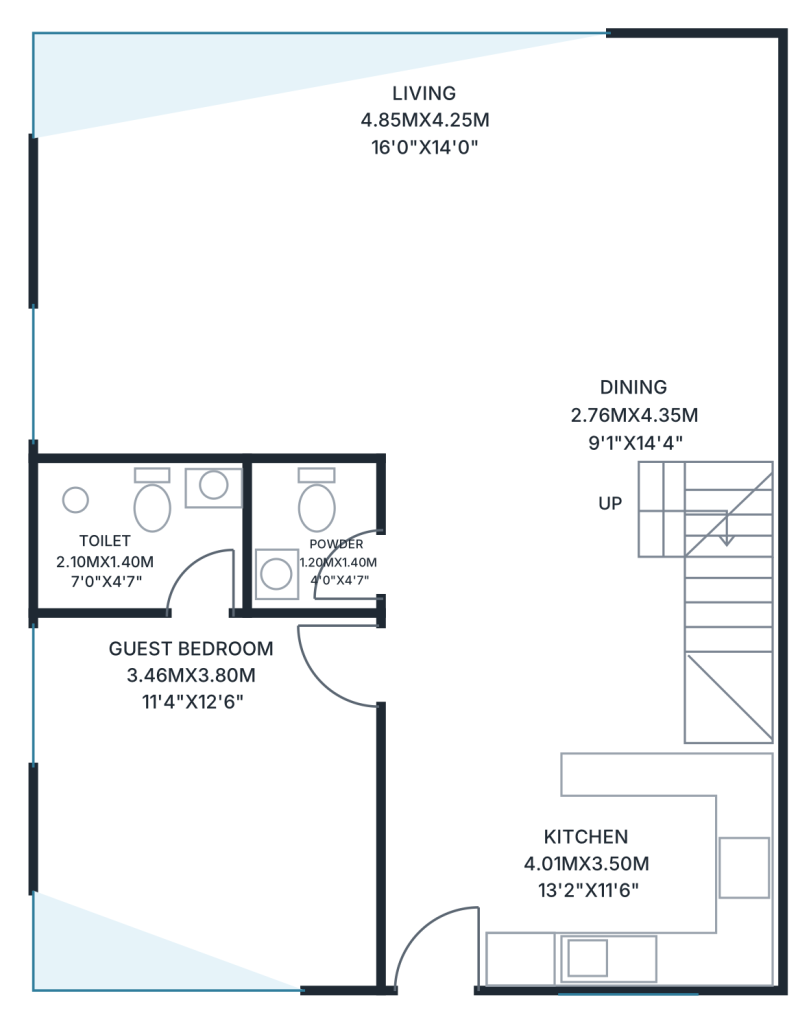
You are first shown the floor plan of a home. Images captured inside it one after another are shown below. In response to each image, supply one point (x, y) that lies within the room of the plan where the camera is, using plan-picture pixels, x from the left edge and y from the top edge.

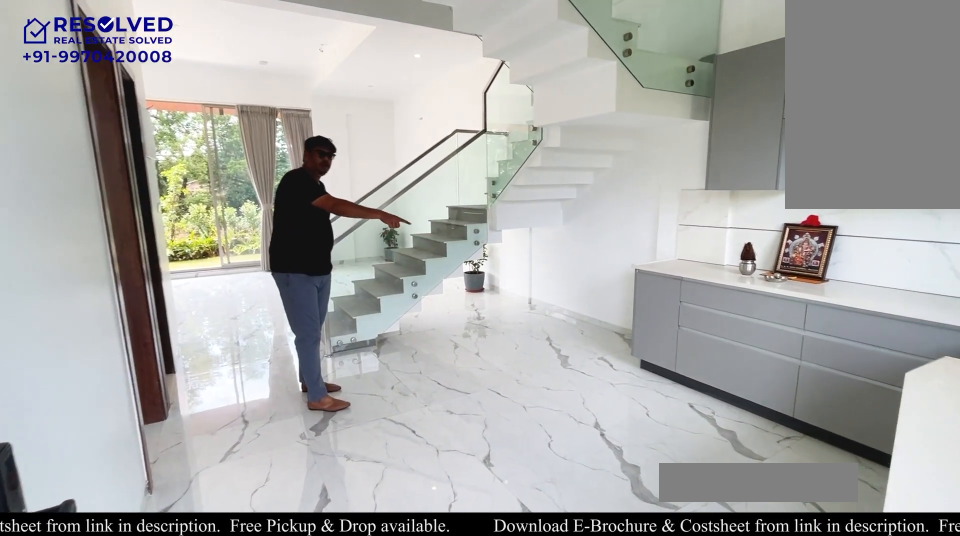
(580, 866)
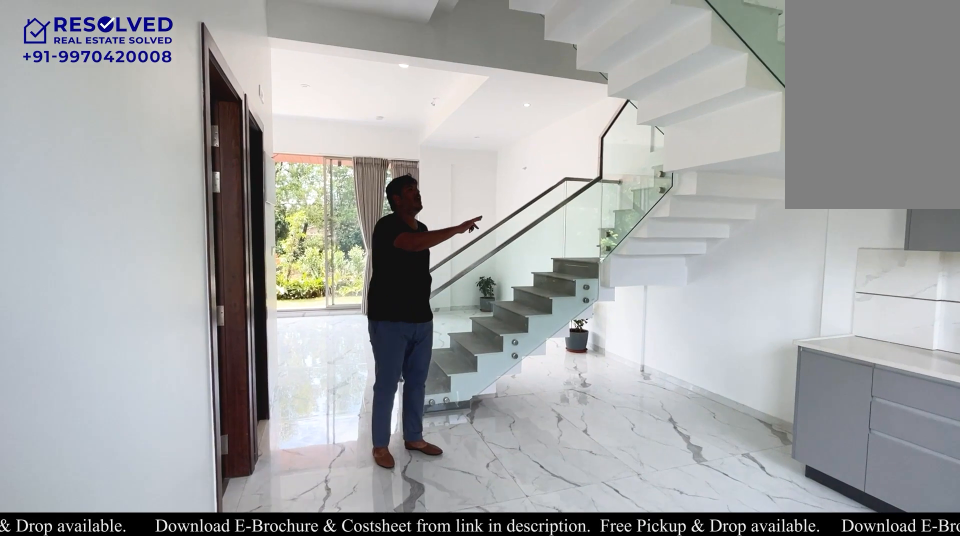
(580, 865)
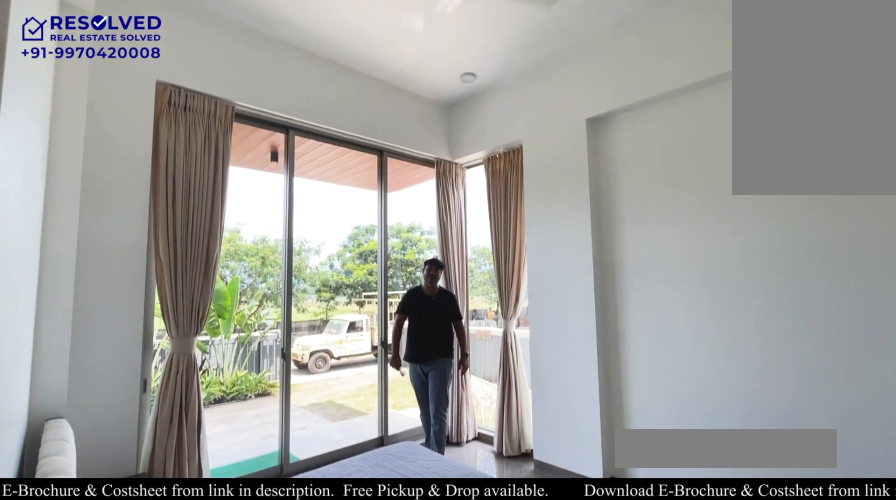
(212, 800)
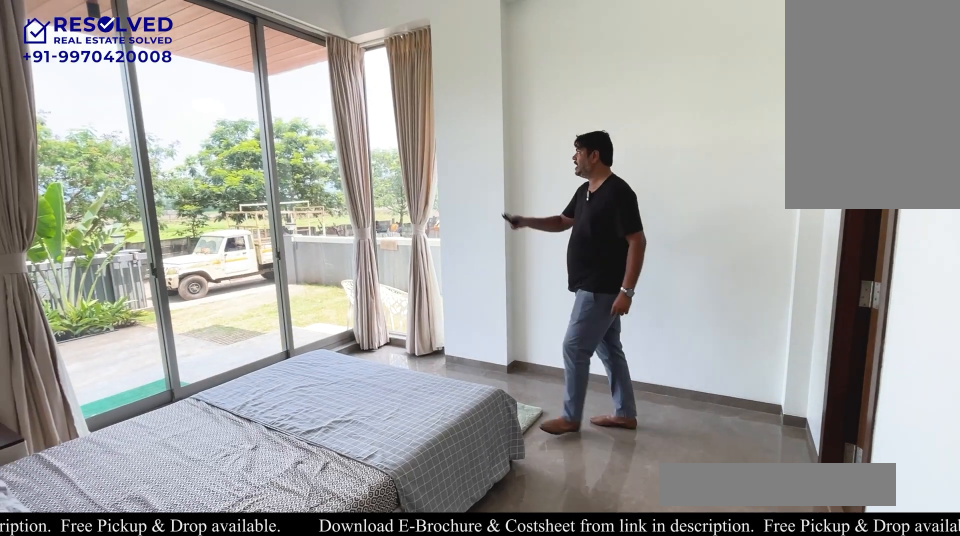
(212, 800)
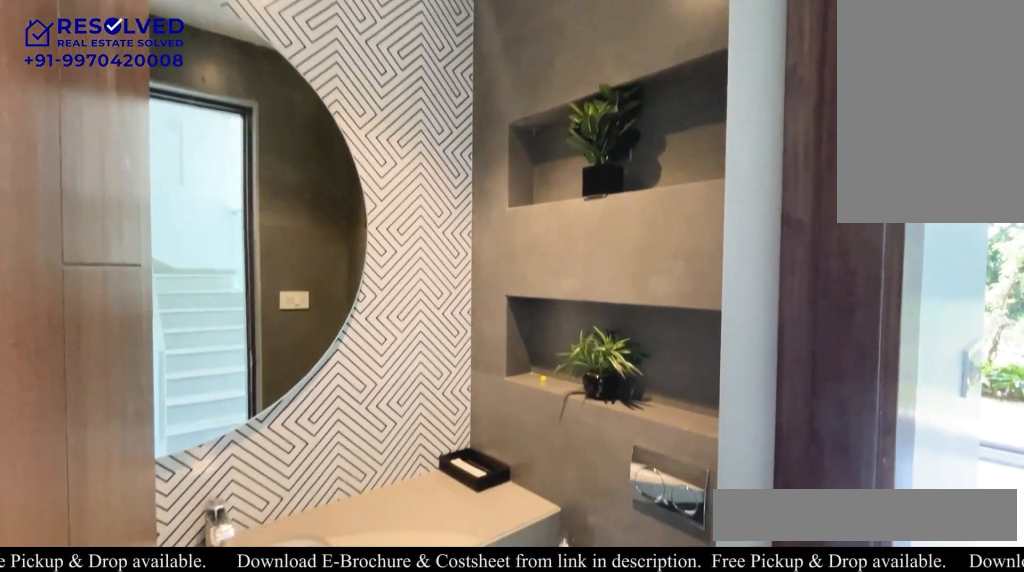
(314, 530)
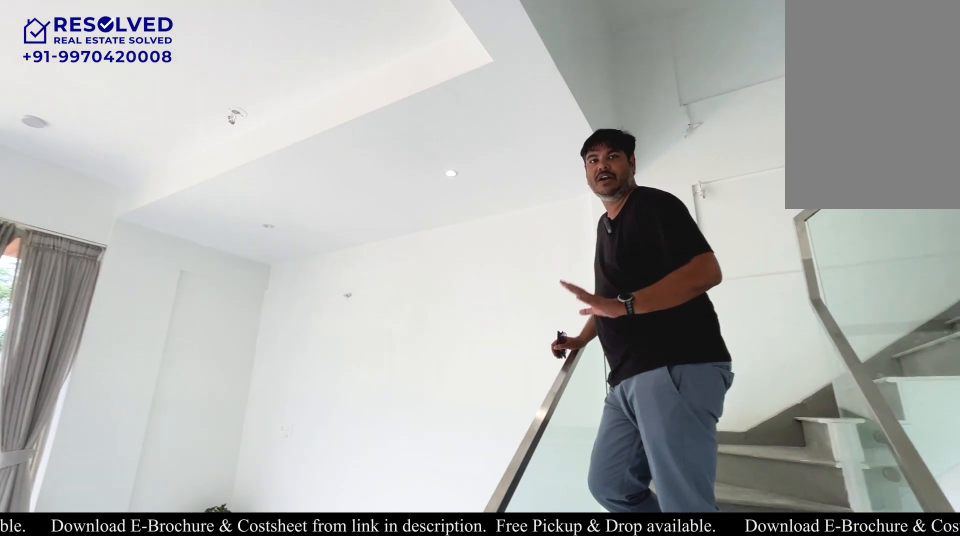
(714, 584)
